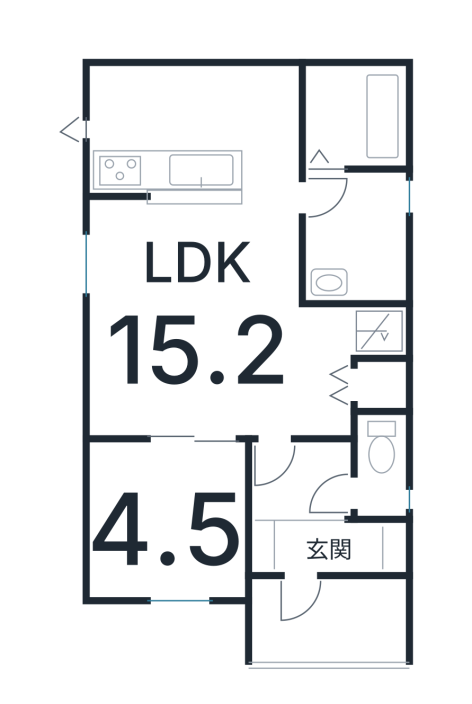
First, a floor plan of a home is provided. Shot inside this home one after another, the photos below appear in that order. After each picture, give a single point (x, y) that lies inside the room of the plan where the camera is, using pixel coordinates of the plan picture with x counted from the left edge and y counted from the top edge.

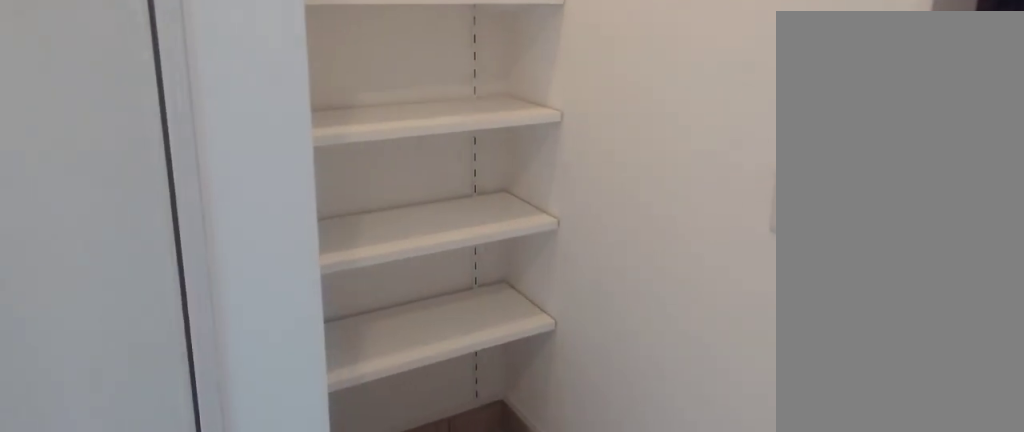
(319, 540)
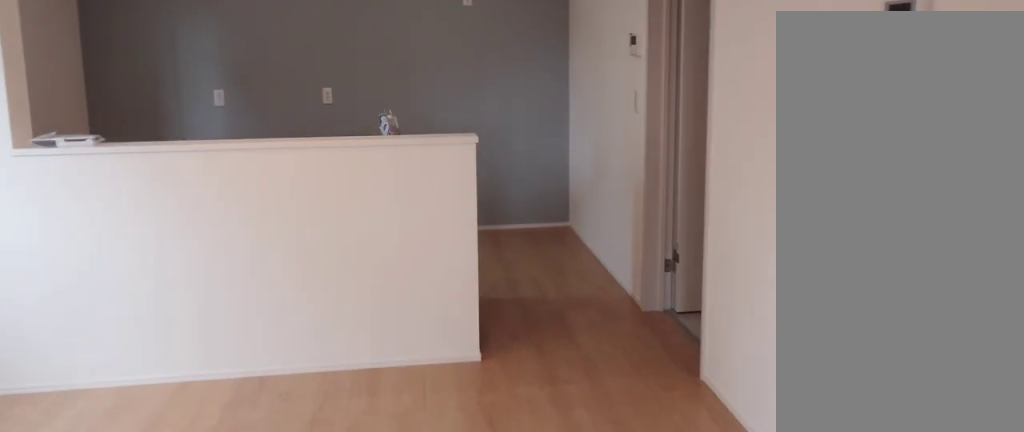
(179, 333)
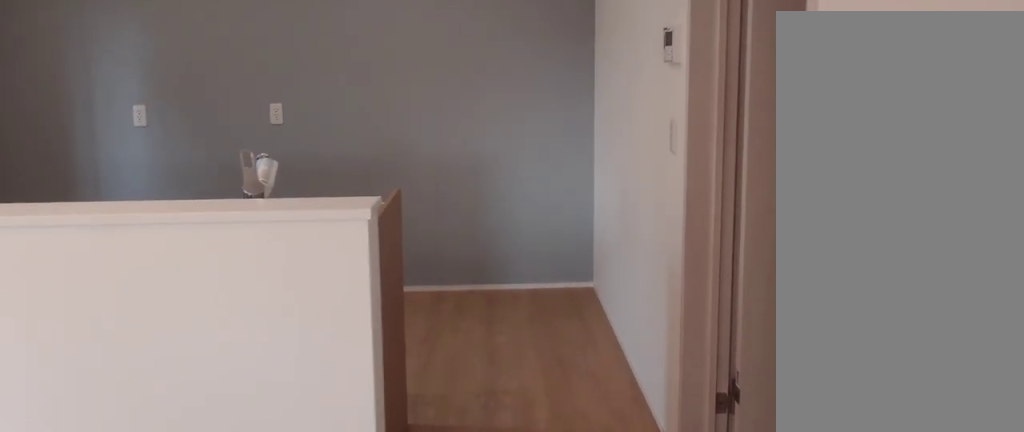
(179, 333)
